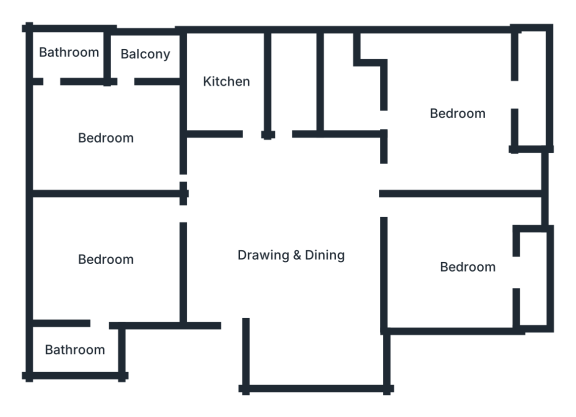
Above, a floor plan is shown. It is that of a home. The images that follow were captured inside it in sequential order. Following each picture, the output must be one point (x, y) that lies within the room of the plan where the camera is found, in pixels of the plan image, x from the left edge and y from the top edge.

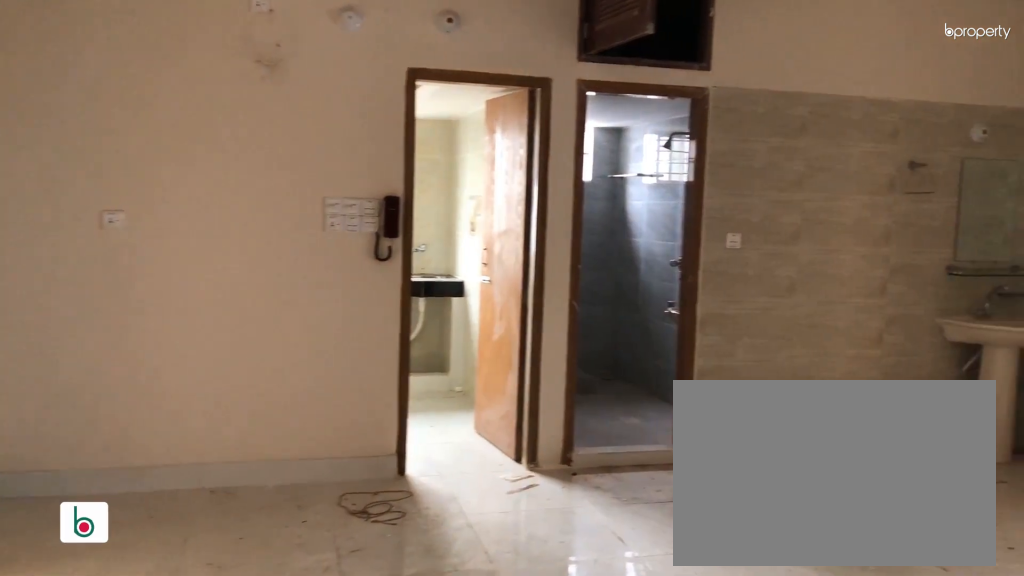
(298, 253)
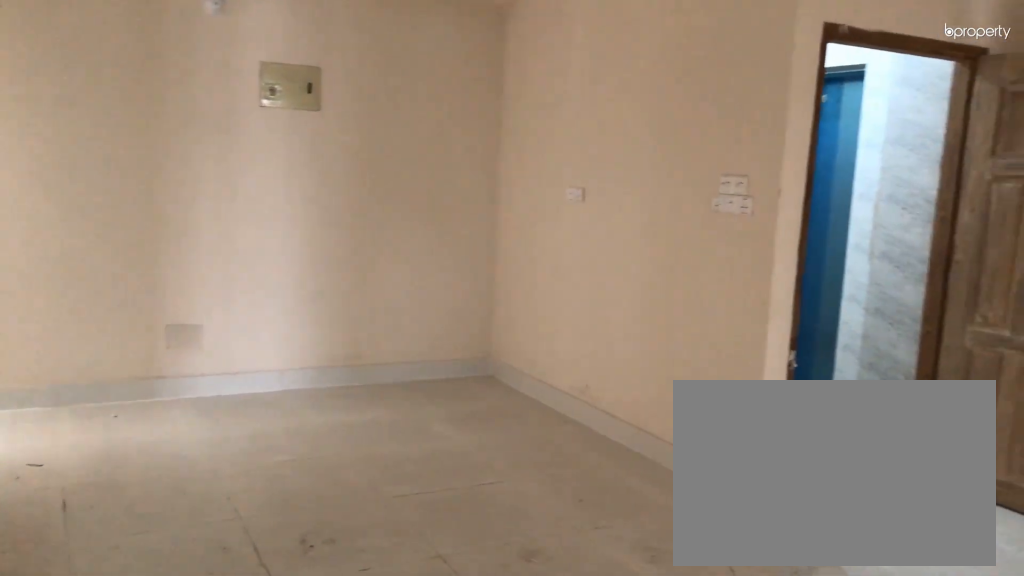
(298, 253)
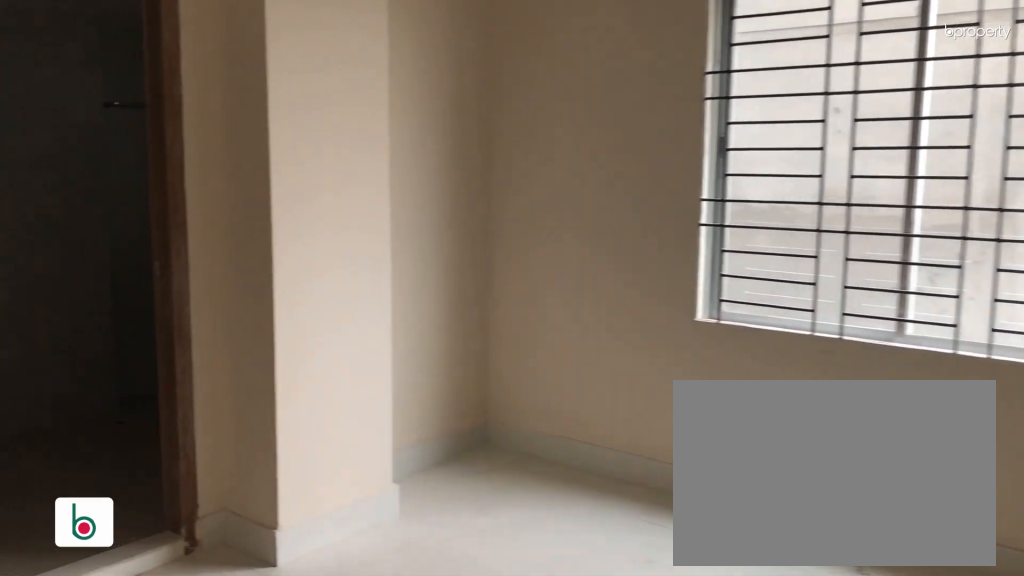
(106, 259)
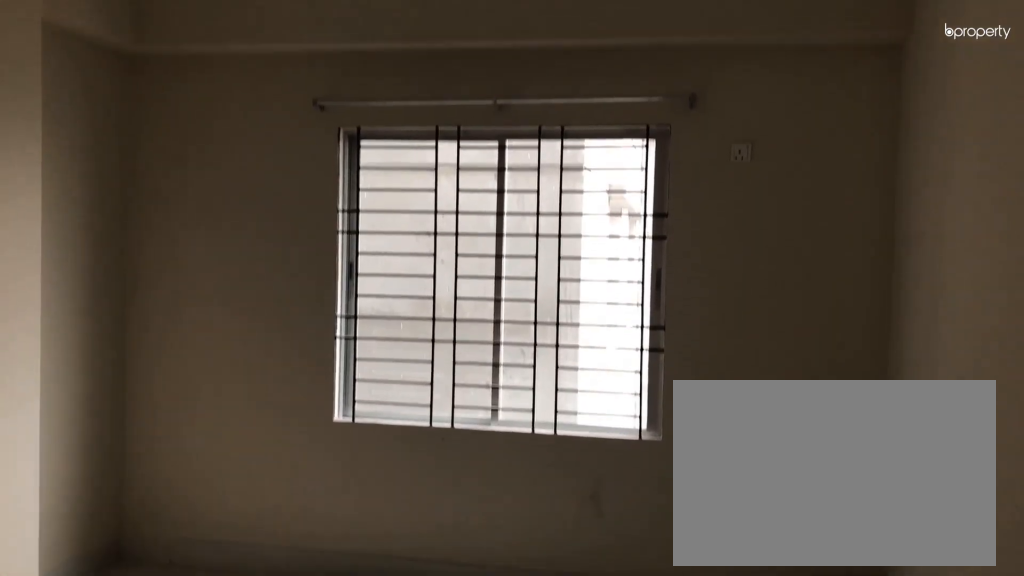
(107, 260)
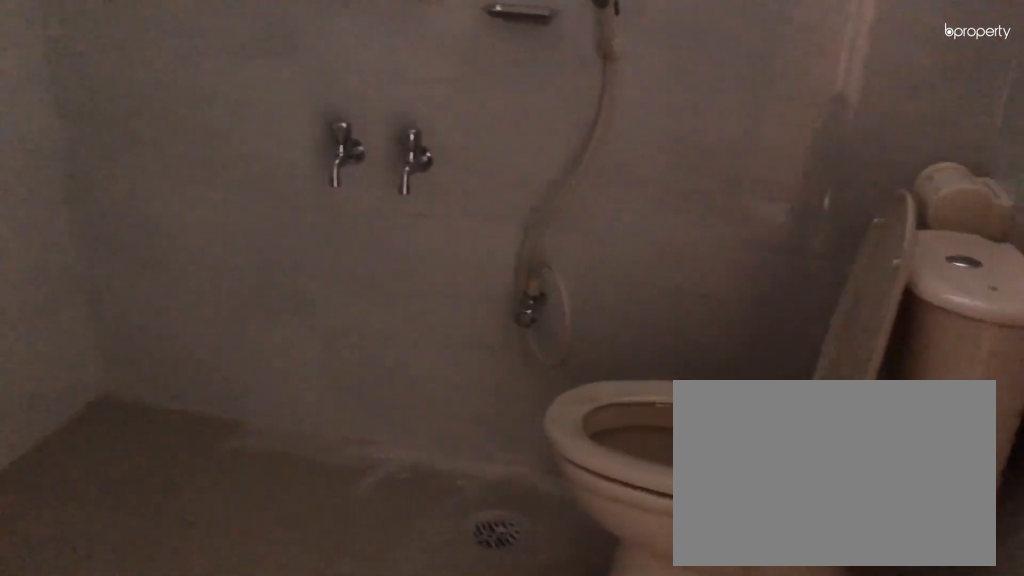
(77, 351)
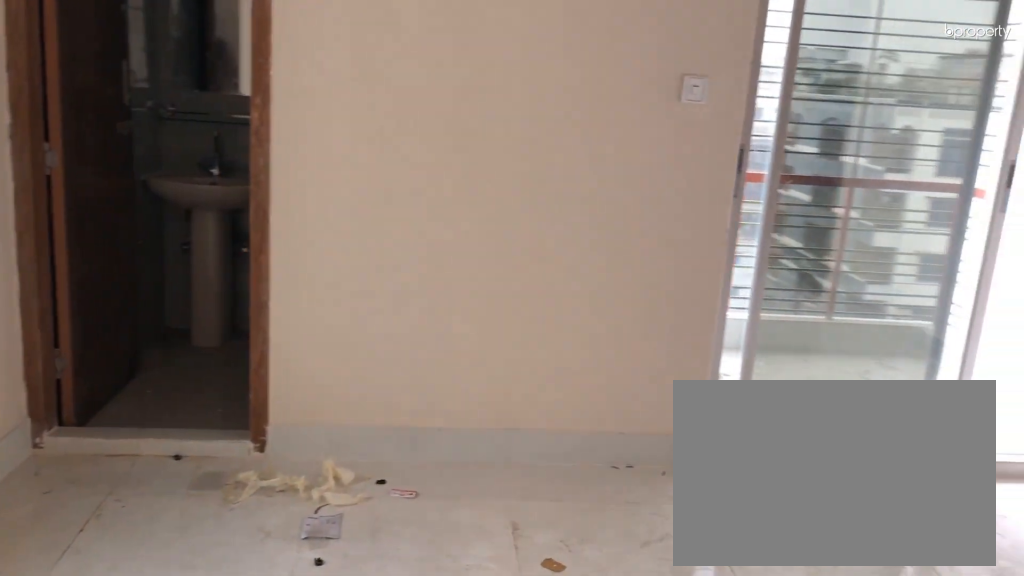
(107, 137)
